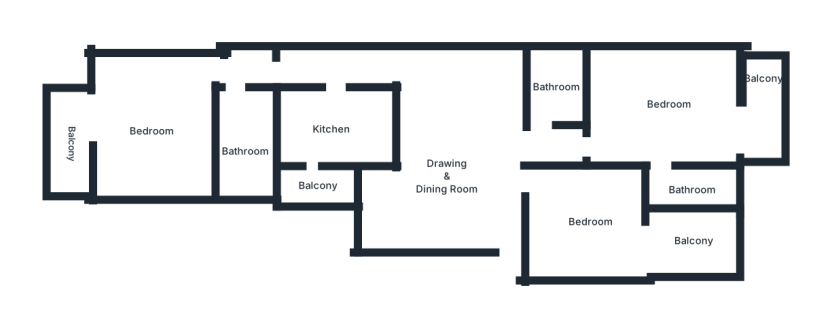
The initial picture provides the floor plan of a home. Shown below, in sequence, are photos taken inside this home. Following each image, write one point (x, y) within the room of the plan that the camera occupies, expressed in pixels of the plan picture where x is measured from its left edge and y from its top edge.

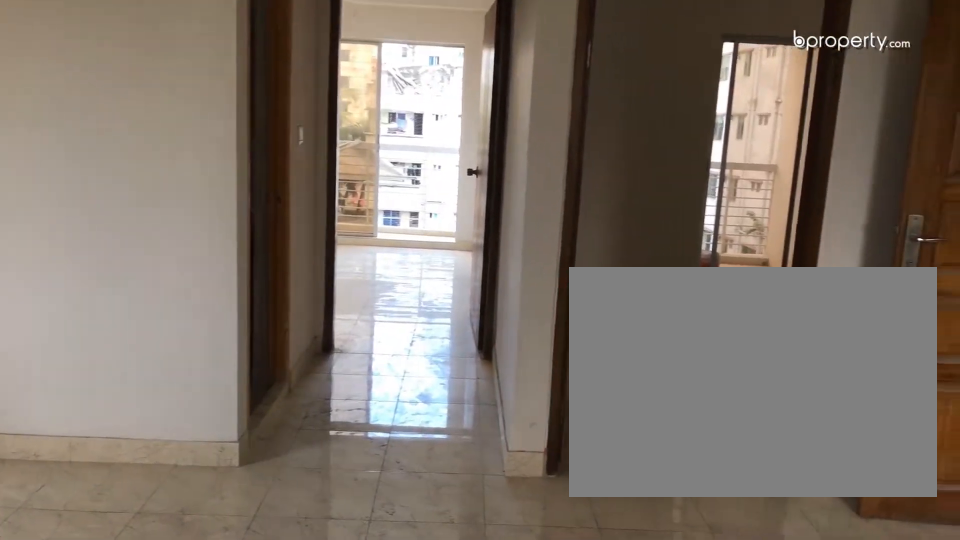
(444, 189)
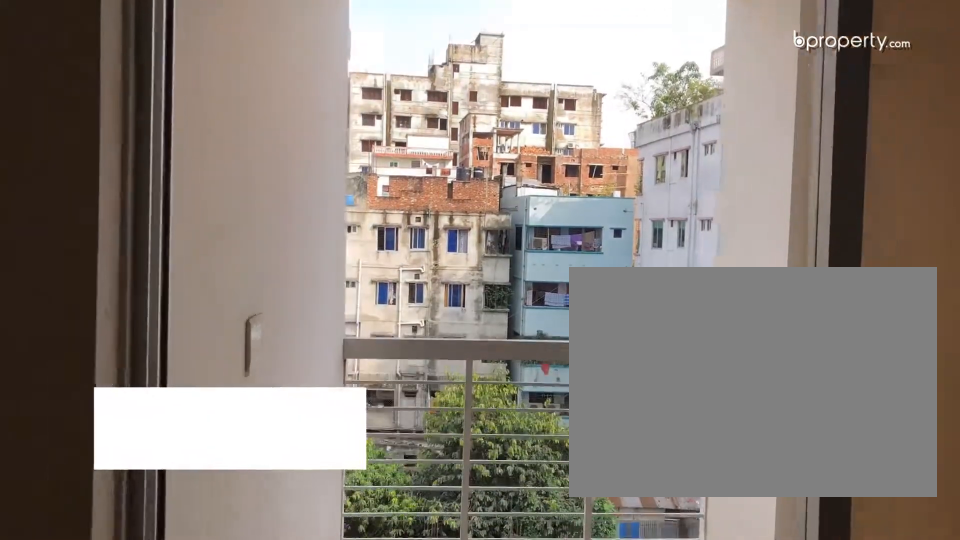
(694, 259)
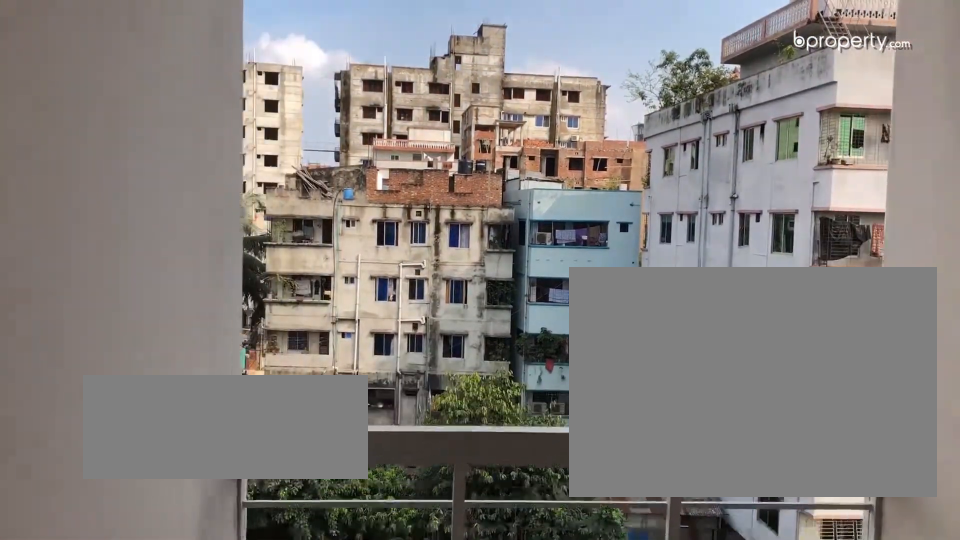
(694, 259)
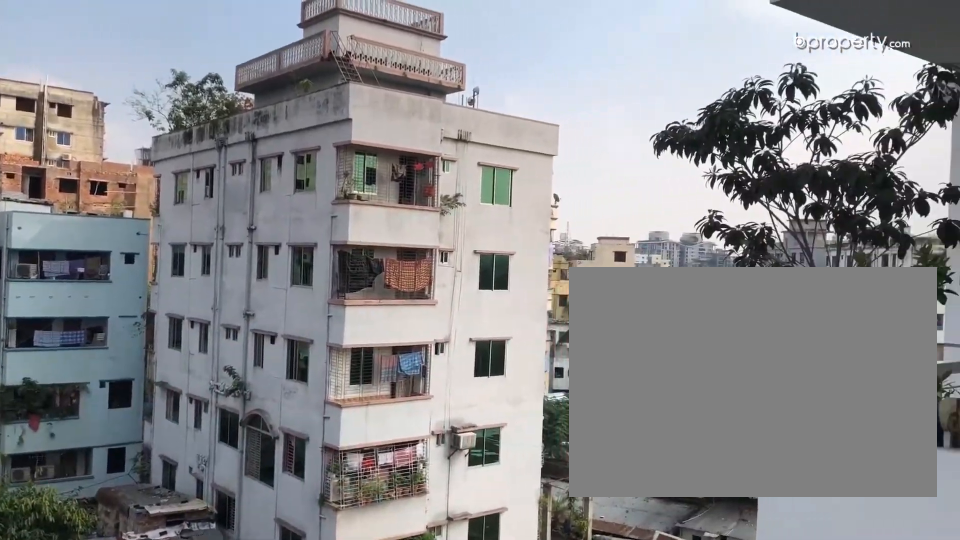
(694, 259)
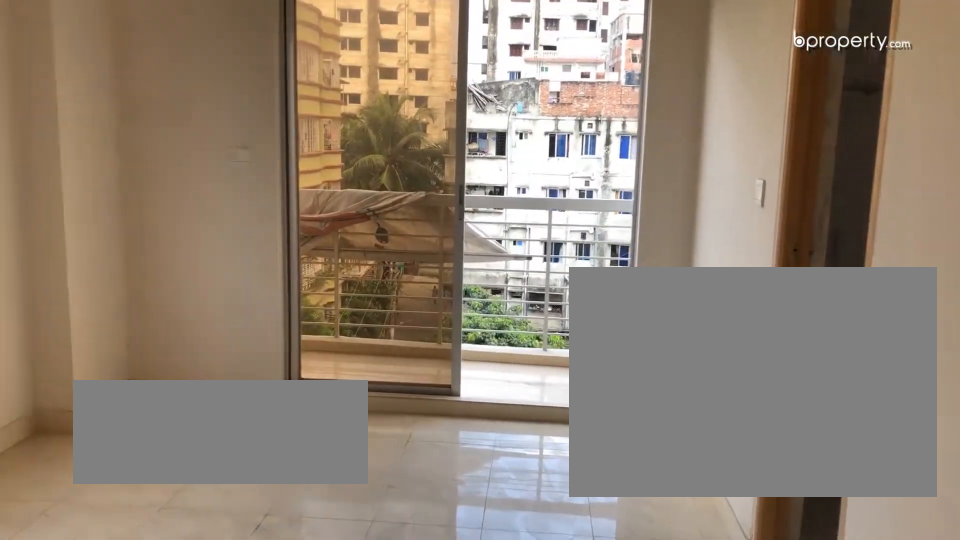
(664, 118)
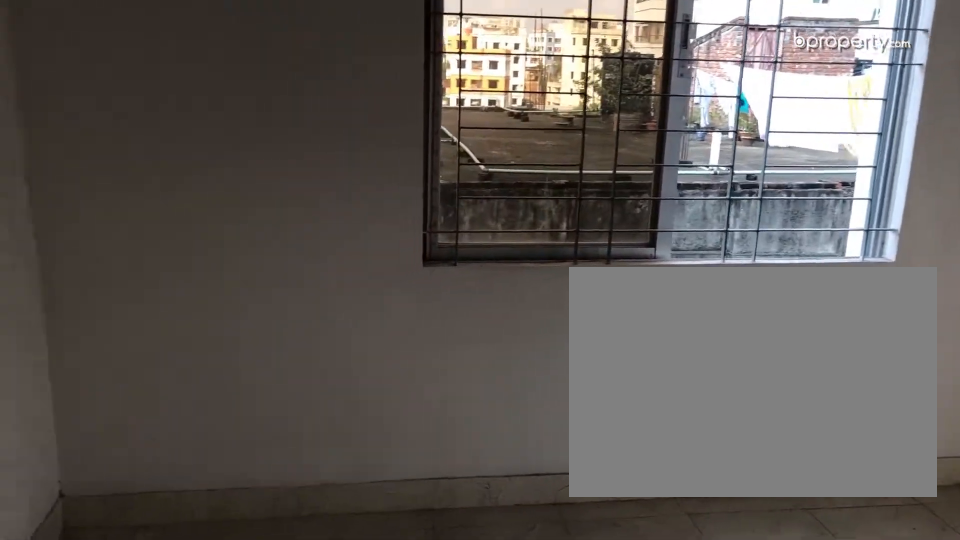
(664, 118)
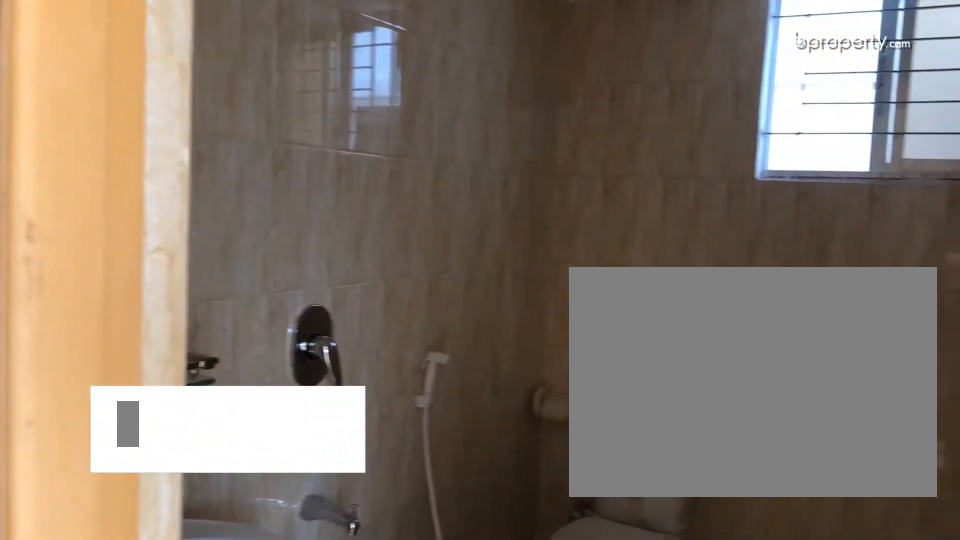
(248, 153)
